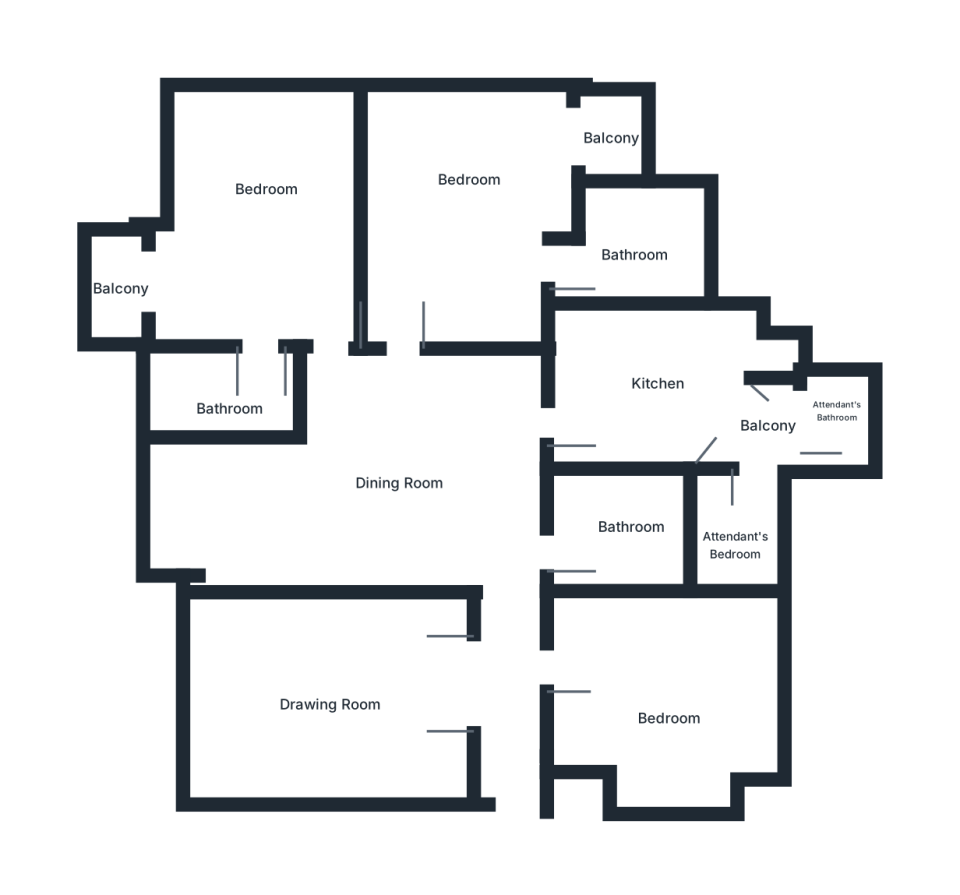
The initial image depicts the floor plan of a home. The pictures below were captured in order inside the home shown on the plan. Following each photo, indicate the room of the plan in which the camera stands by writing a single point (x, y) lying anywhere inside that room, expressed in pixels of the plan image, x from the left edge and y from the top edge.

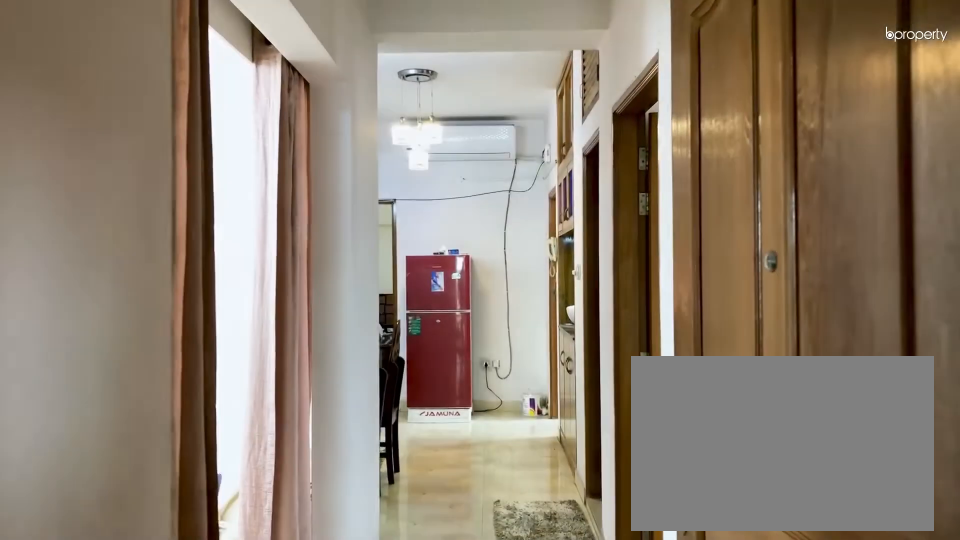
(517, 761)
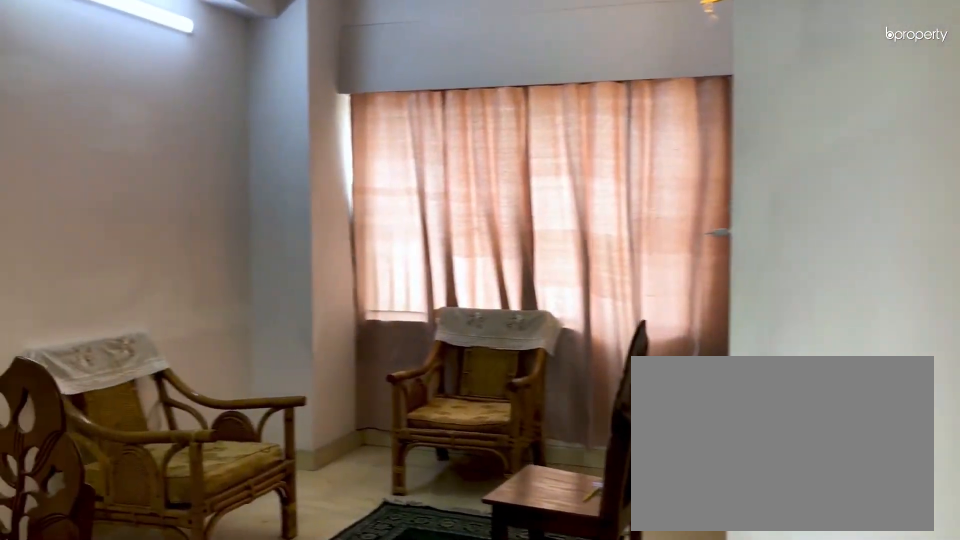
(396, 490)
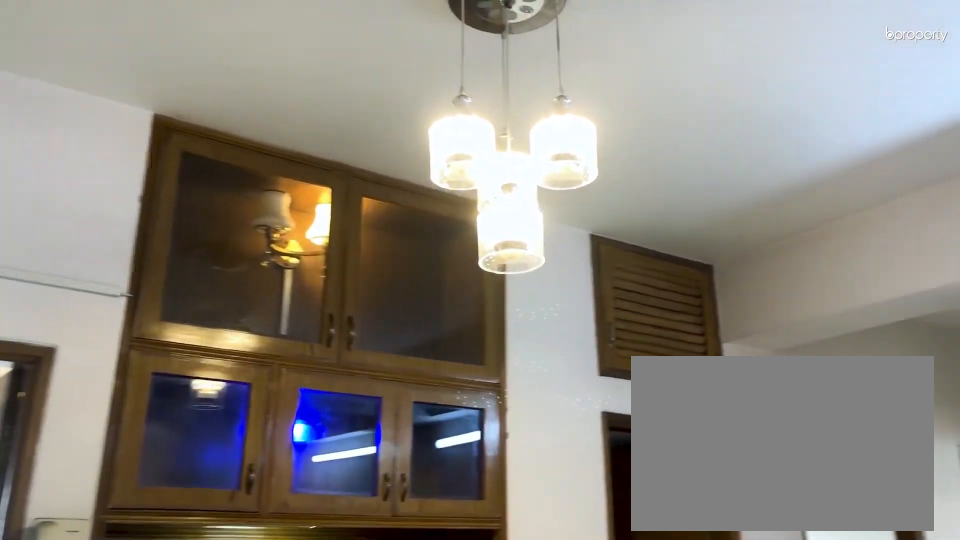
(396, 490)
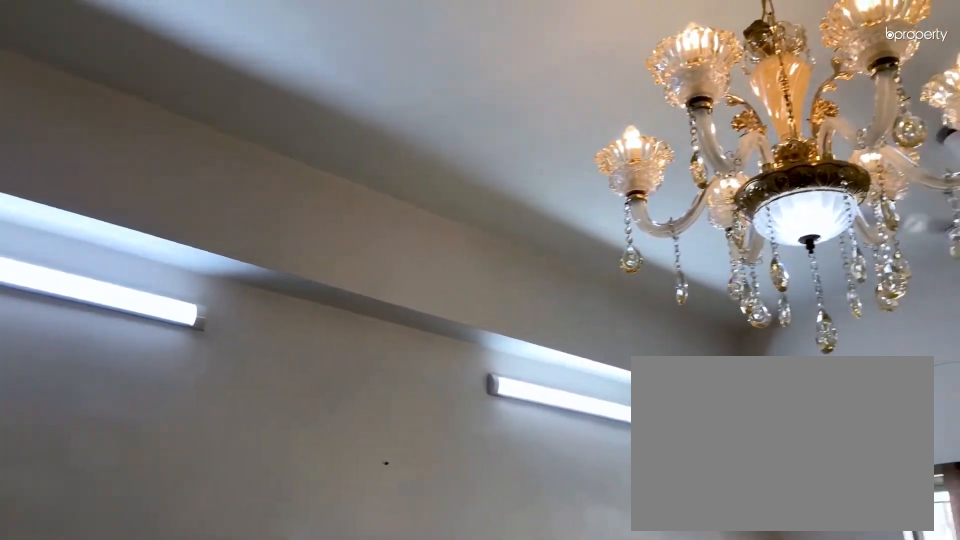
(318, 726)
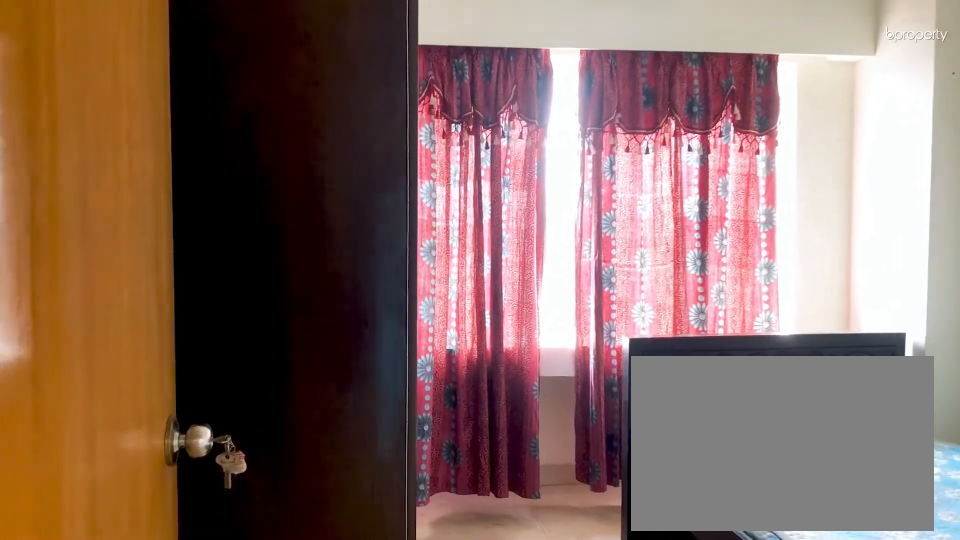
(596, 683)
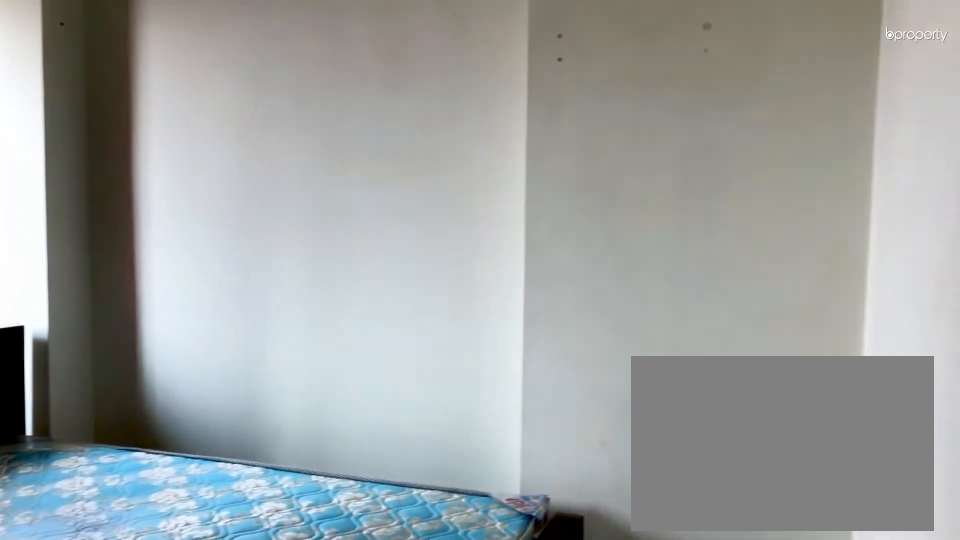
(689, 695)
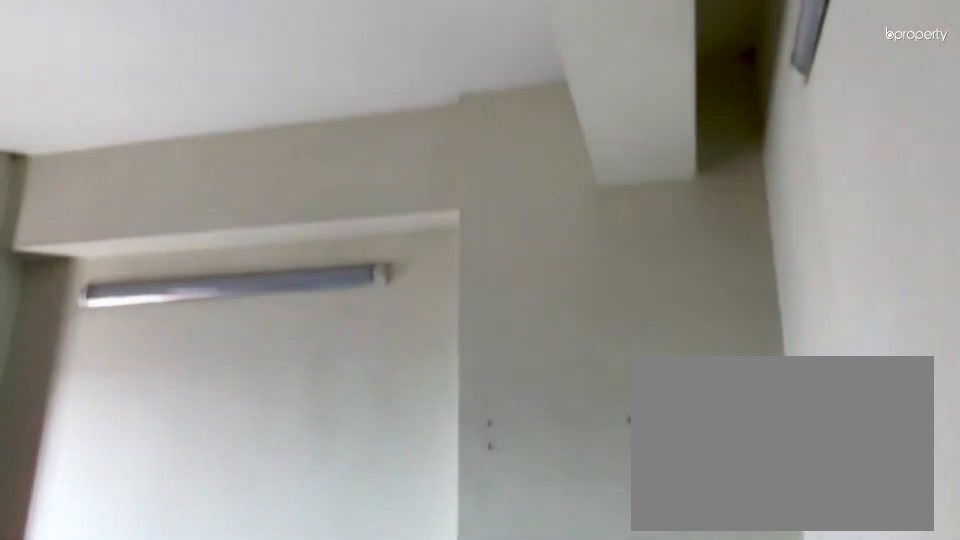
(689, 695)
